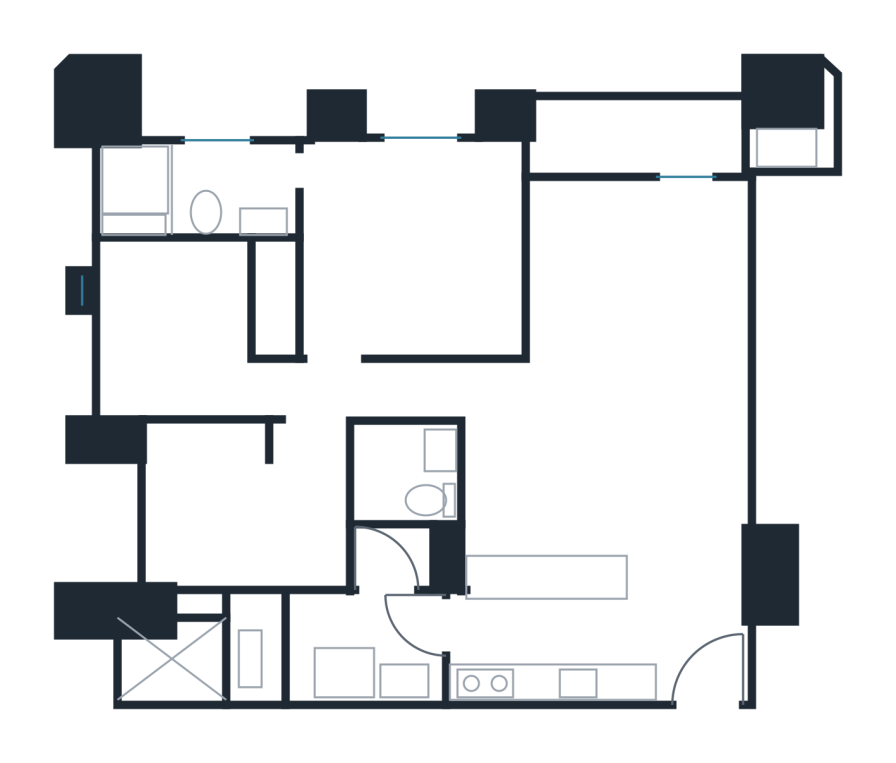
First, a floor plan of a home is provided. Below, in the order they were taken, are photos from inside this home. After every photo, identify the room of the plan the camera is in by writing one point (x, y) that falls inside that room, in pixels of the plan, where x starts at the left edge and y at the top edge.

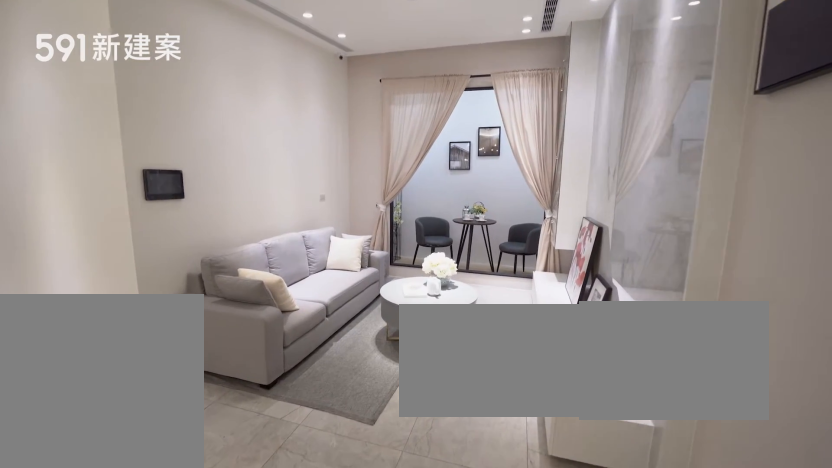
(625, 269)
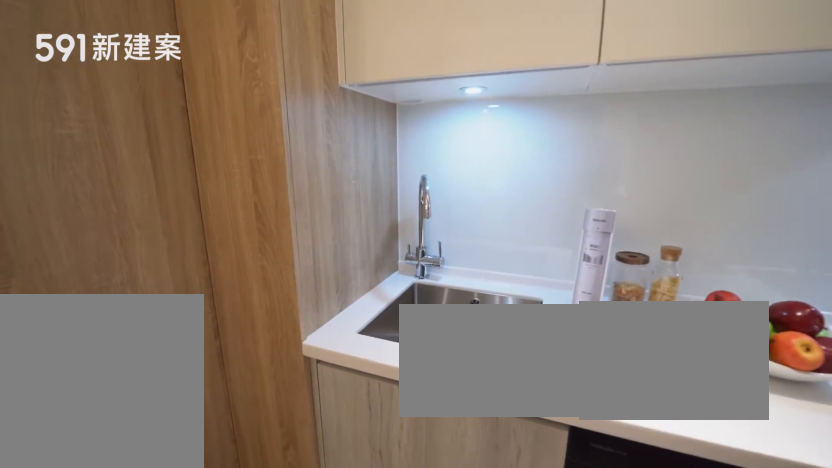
(529, 651)
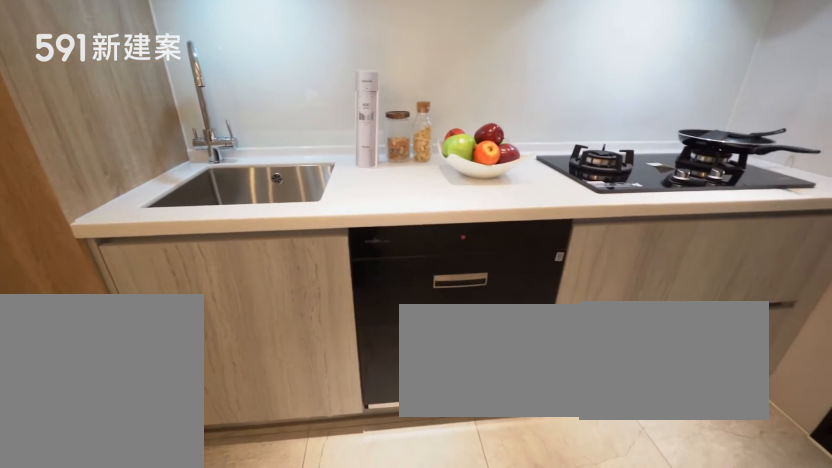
(529, 651)
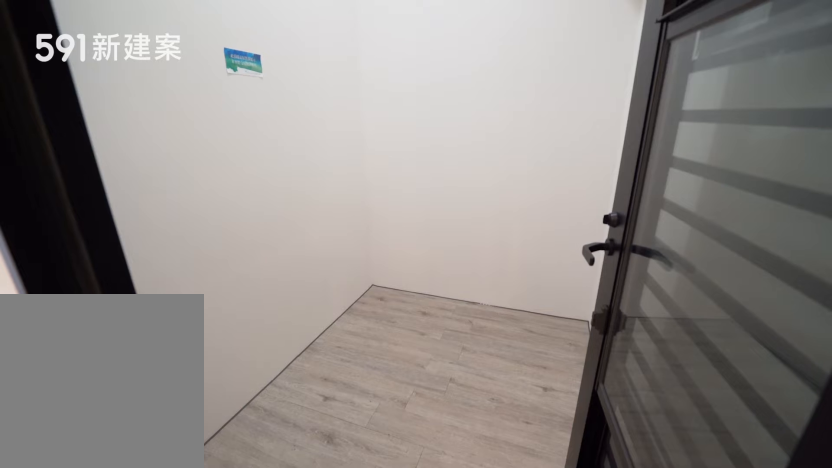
(360, 648)
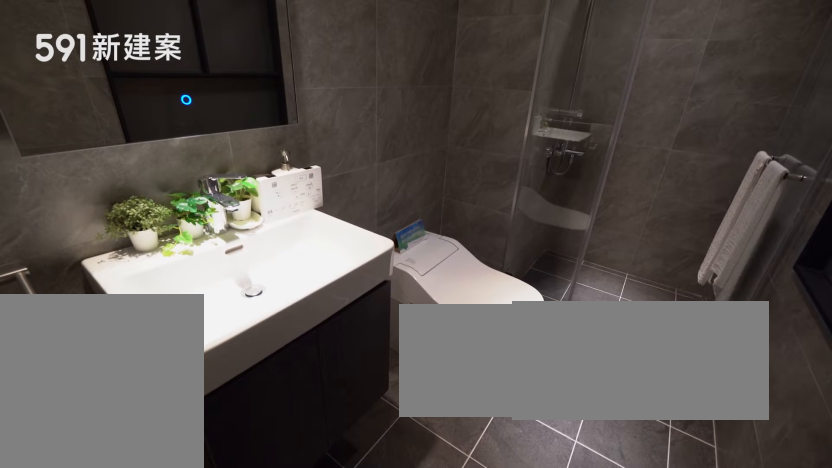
(197, 193)
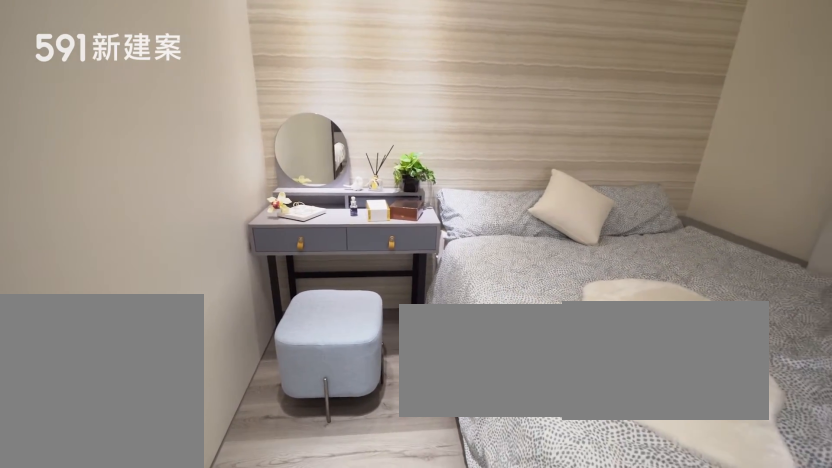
(244, 505)
